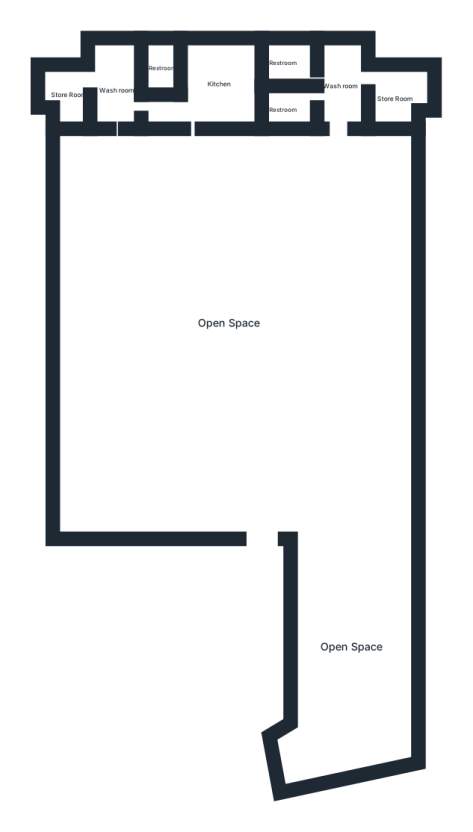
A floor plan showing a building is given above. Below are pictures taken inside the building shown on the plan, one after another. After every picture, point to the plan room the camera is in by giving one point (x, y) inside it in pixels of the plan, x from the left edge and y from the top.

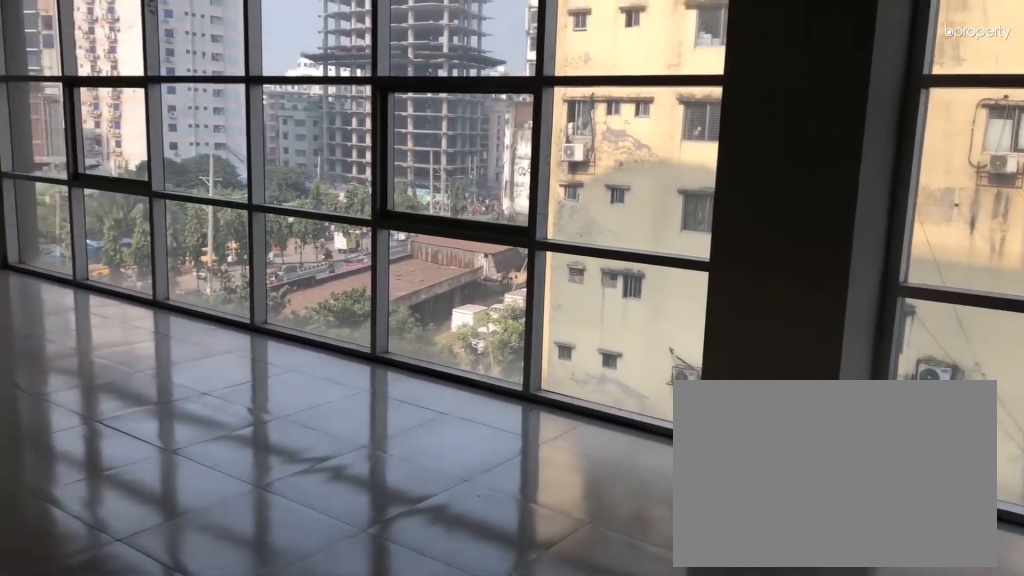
(226, 321)
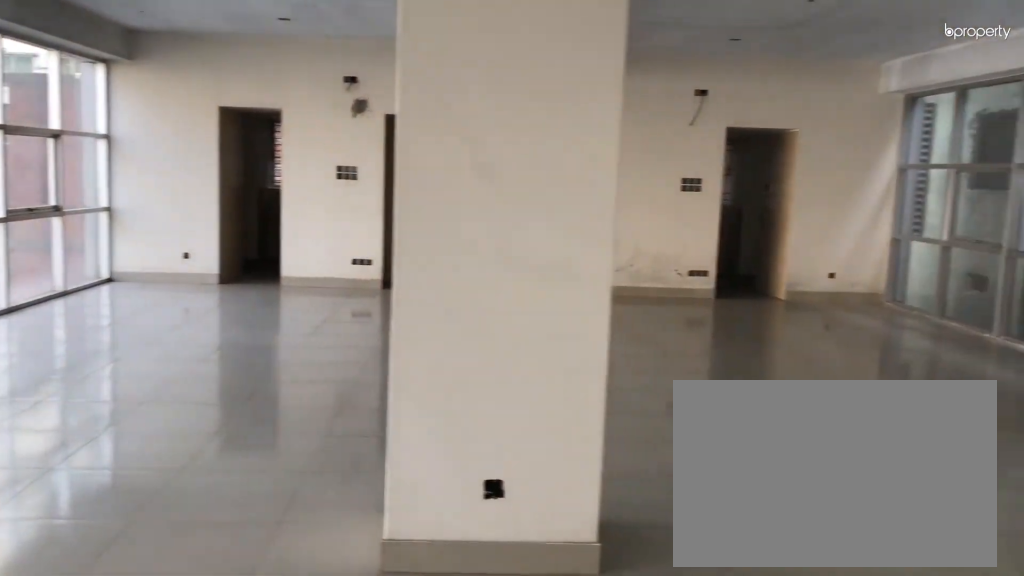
(226, 322)
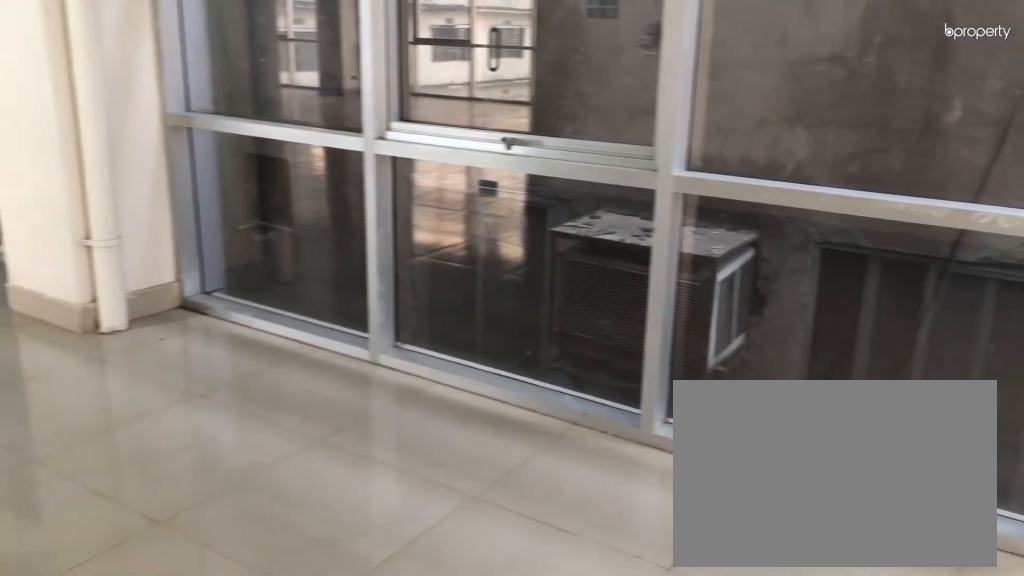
(354, 654)
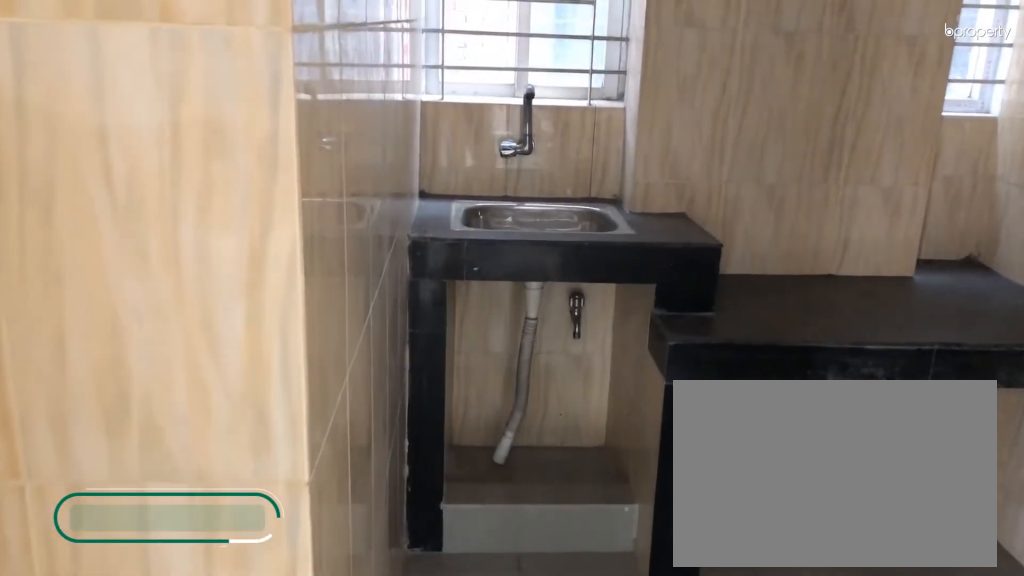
(221, 83)
